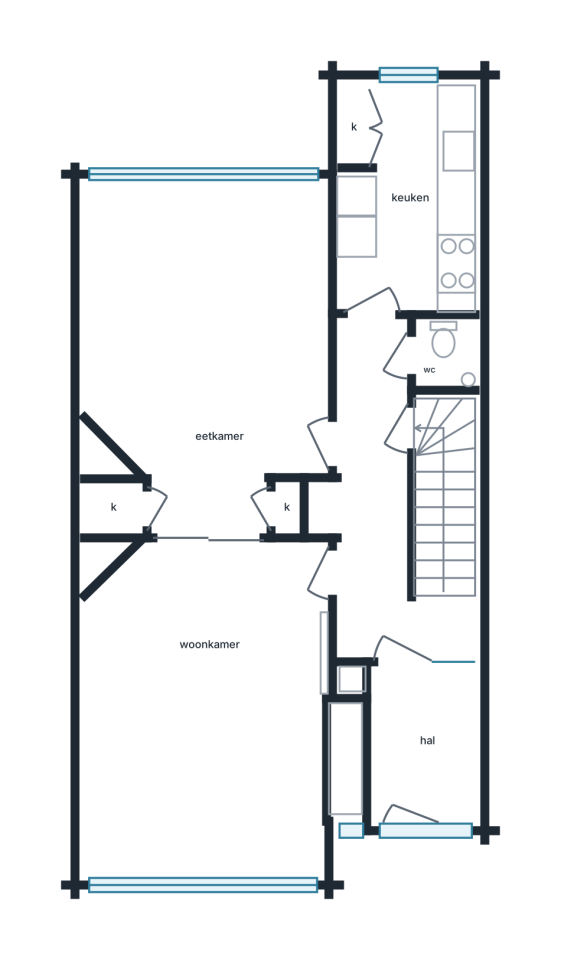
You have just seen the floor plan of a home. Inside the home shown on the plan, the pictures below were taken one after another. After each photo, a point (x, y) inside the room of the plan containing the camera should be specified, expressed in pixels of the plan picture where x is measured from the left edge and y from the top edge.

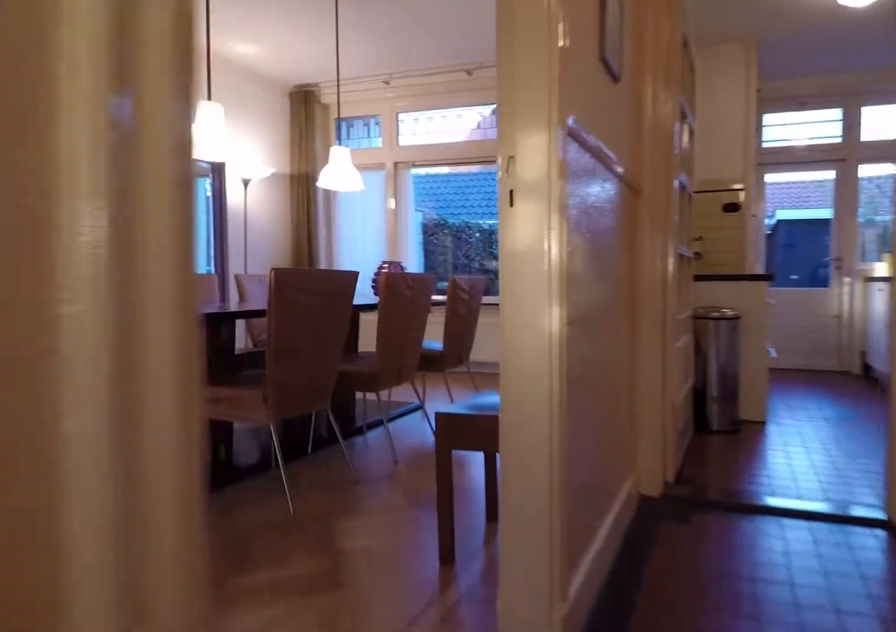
(379, 512)
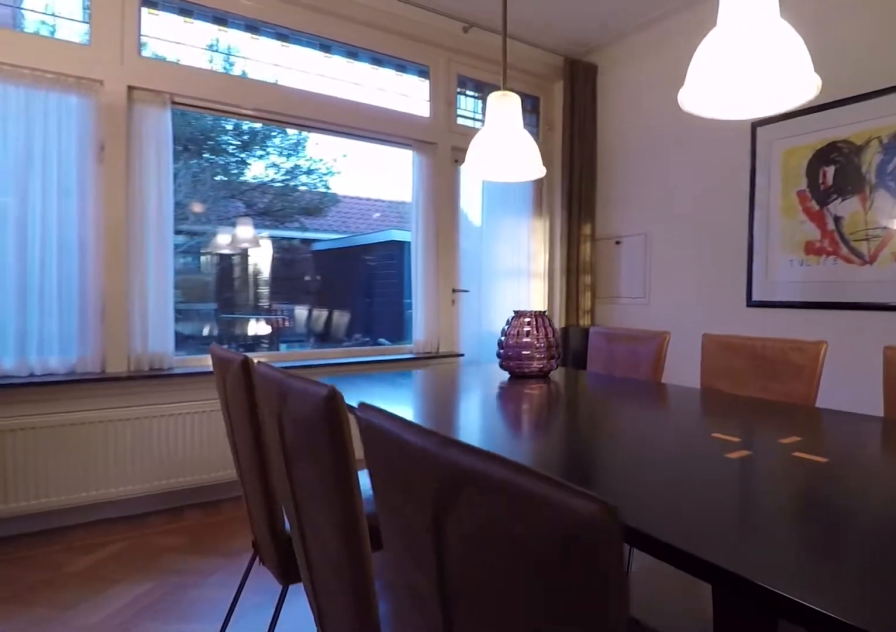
(214, 347)
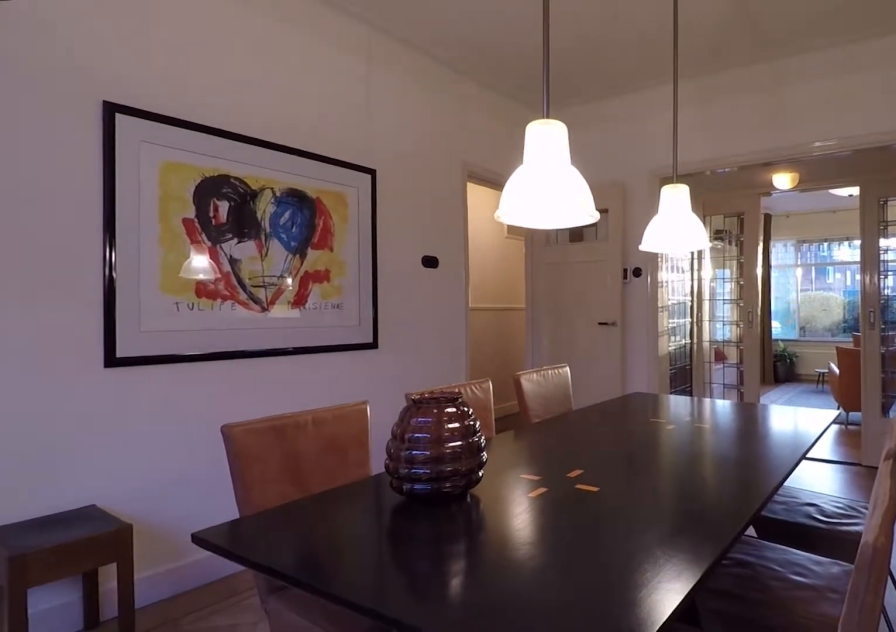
(214, 347)
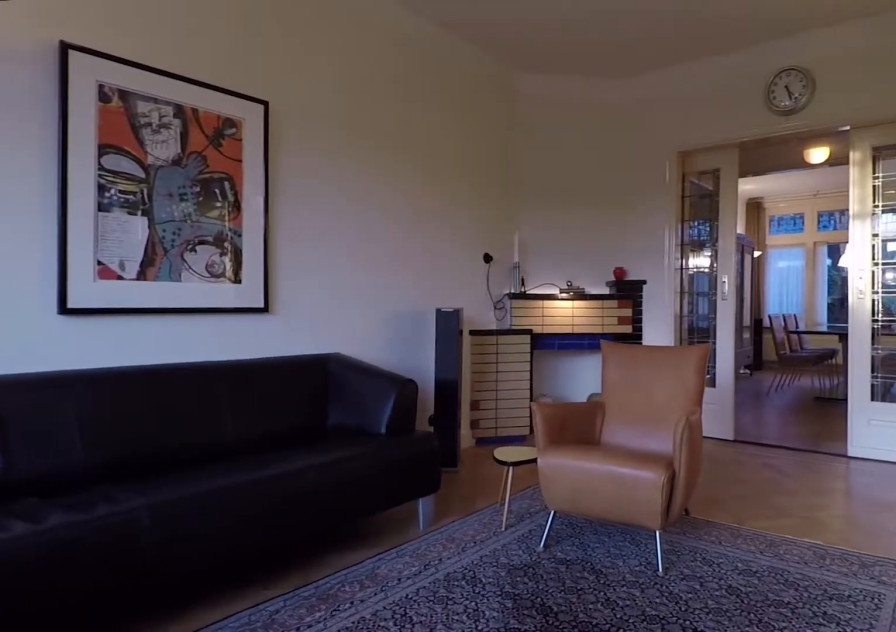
(220, 701)
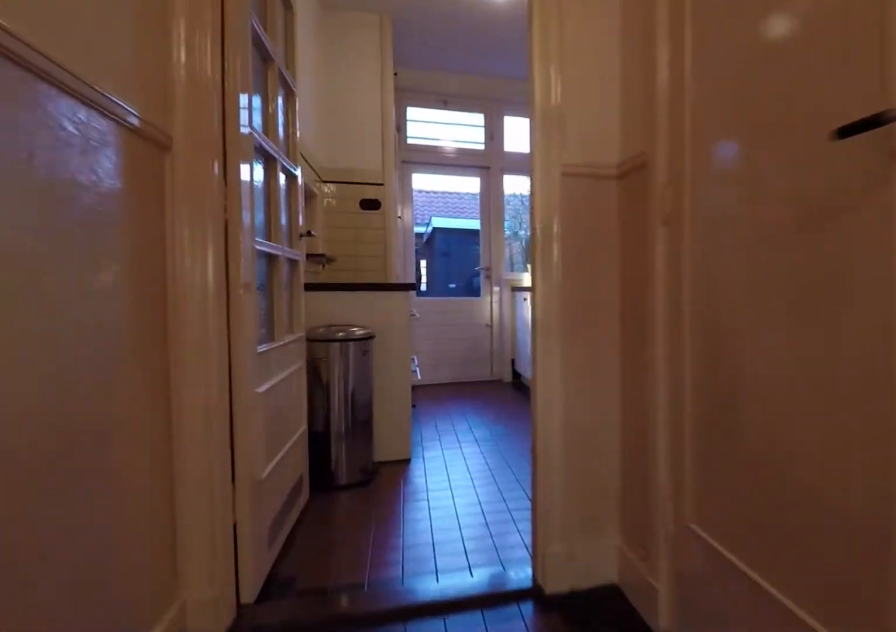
(379, 511)
